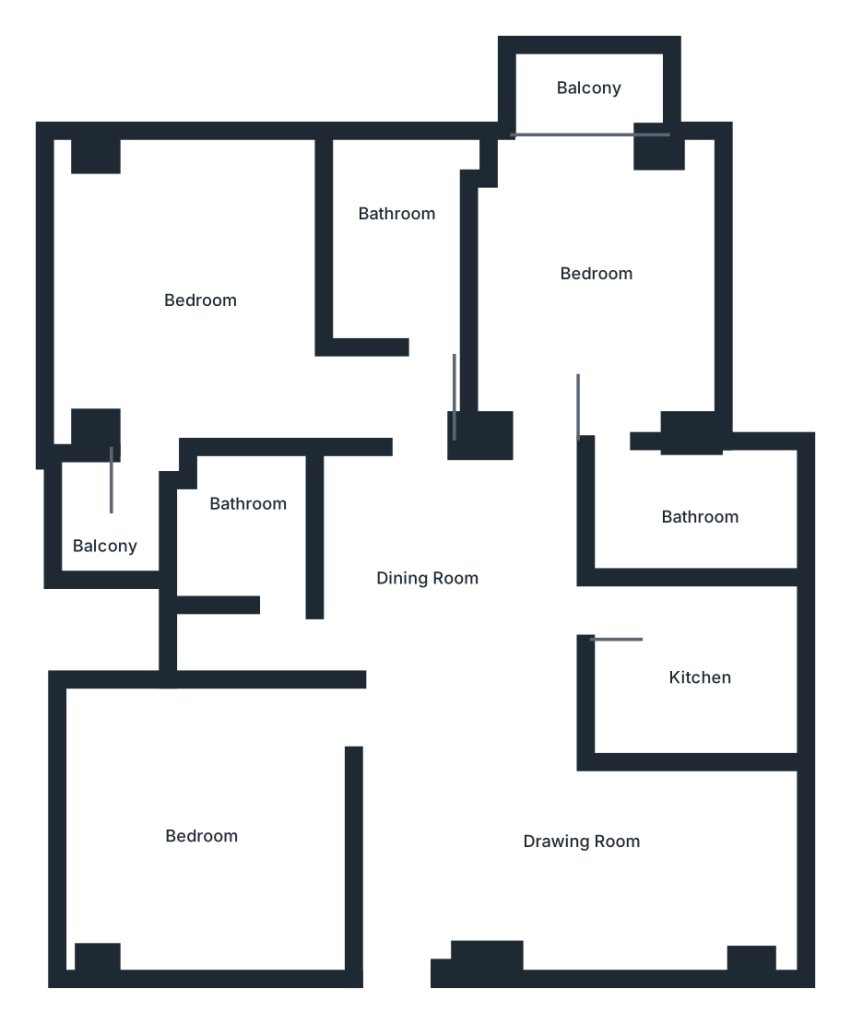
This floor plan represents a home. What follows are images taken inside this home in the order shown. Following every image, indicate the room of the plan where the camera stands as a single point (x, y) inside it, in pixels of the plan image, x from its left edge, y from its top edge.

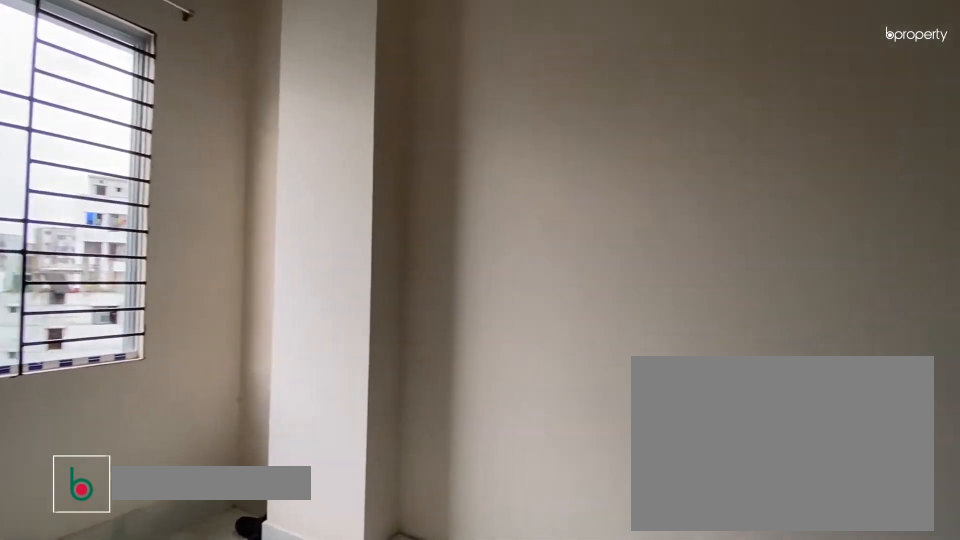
(613, 870)
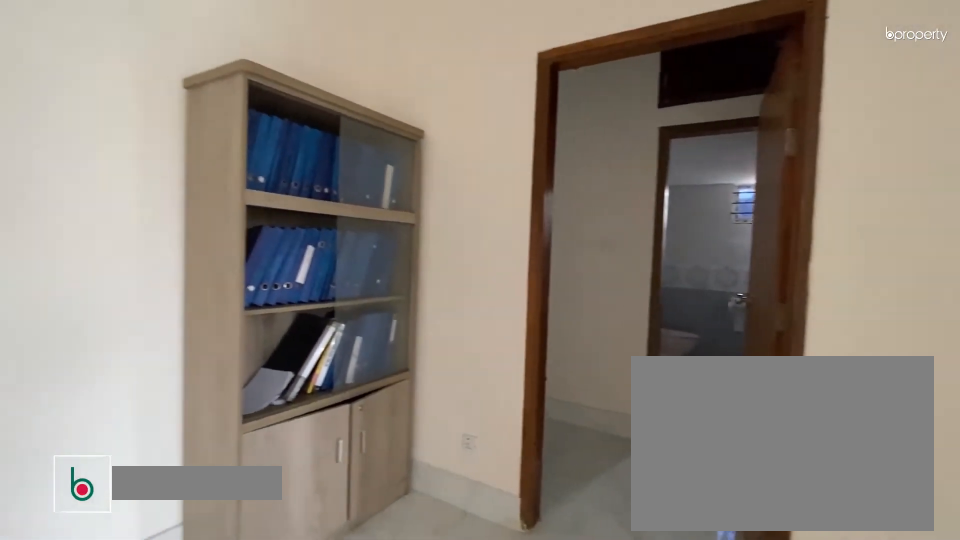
(460, 586)
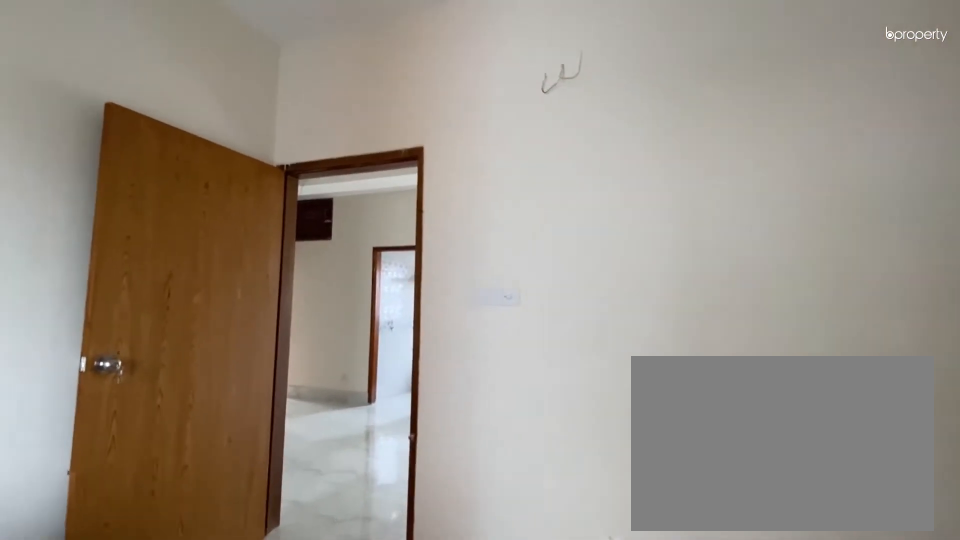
(213, 827)
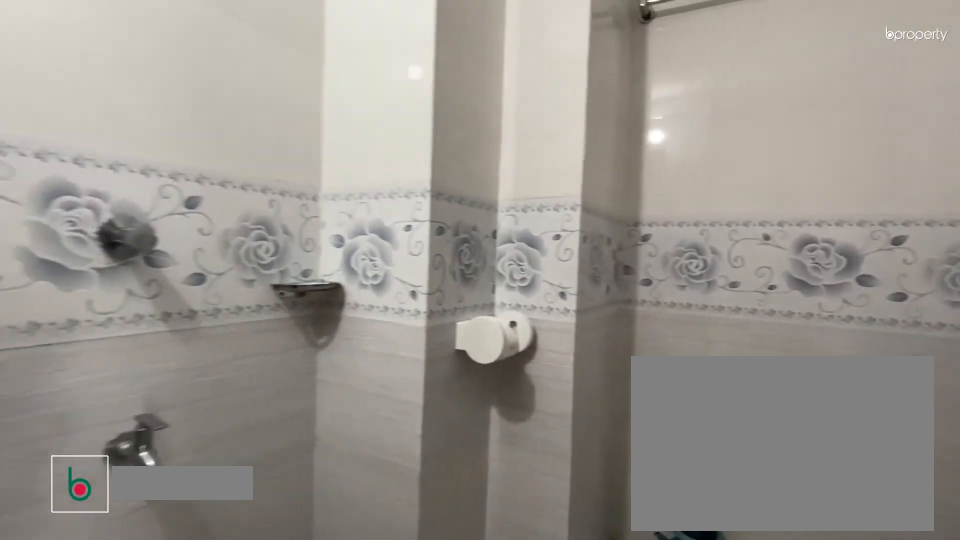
(249, 520)
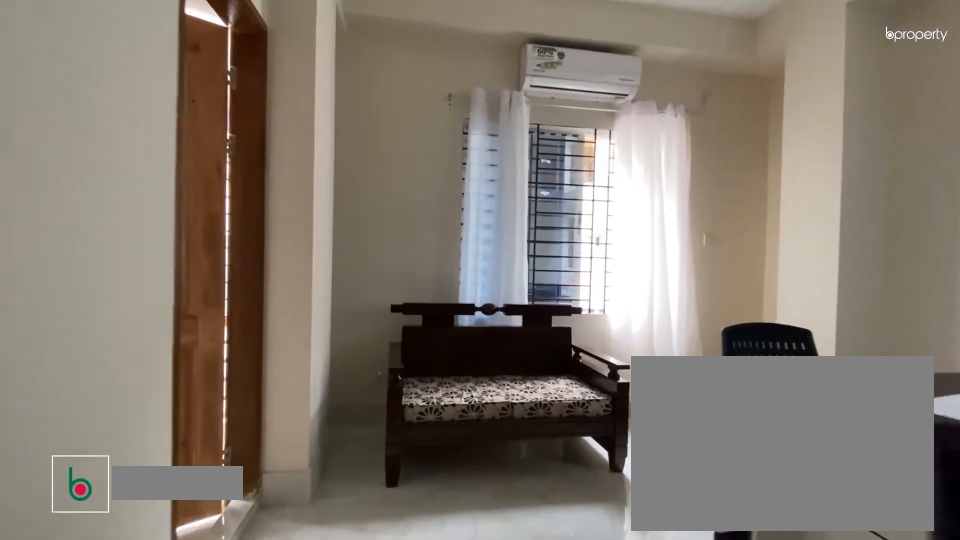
(195, 307)
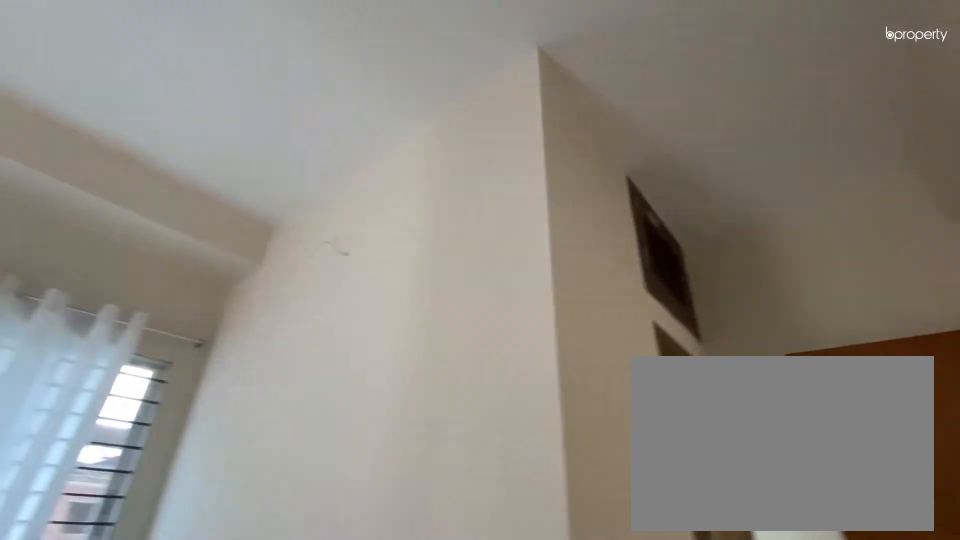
(193, 307)
